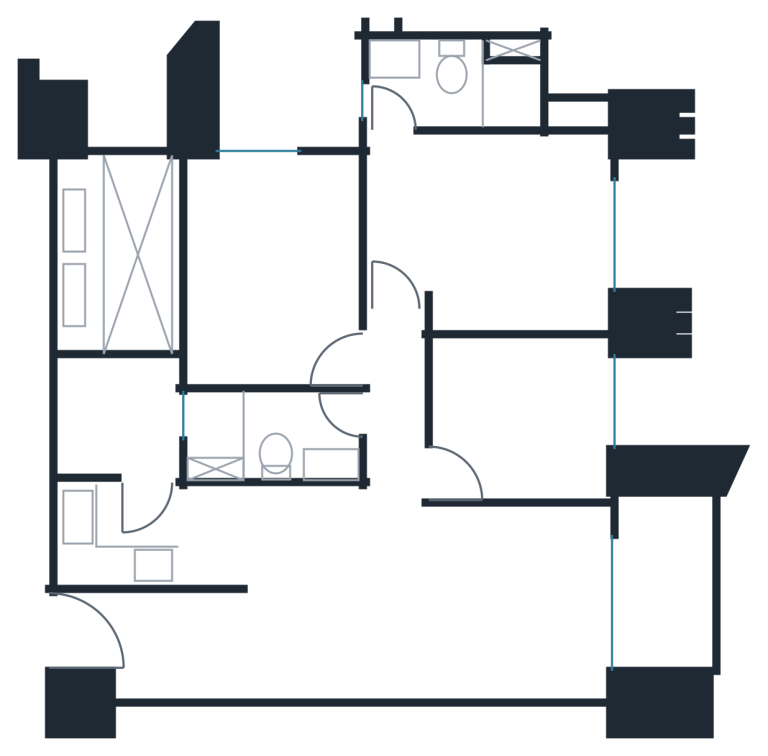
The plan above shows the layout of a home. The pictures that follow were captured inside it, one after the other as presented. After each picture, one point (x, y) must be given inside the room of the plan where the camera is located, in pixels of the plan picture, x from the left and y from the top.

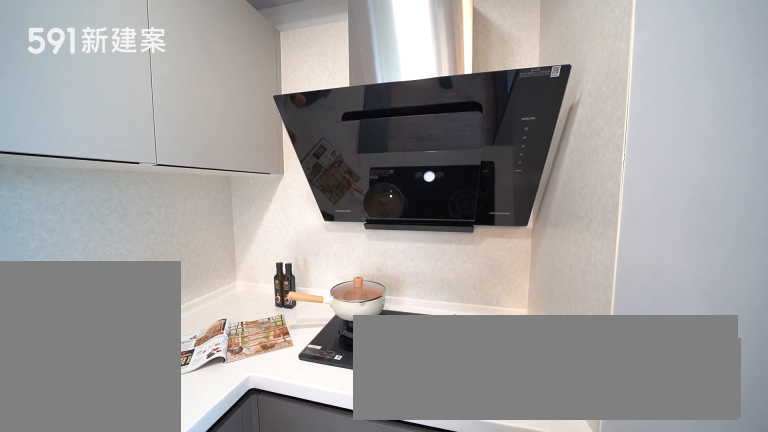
(154, 537)
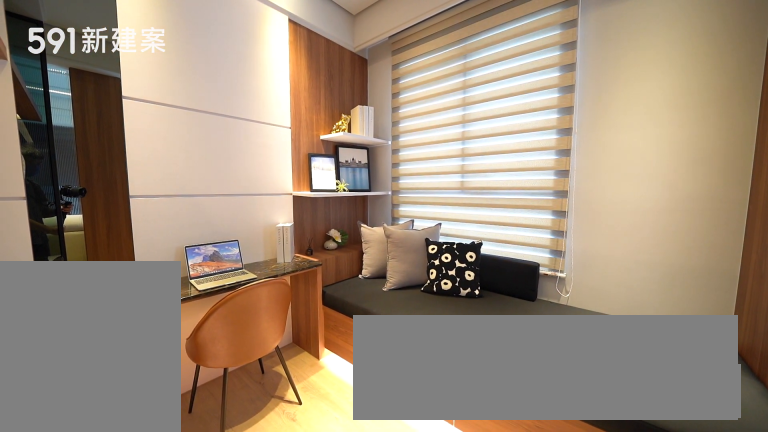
(523, 418)
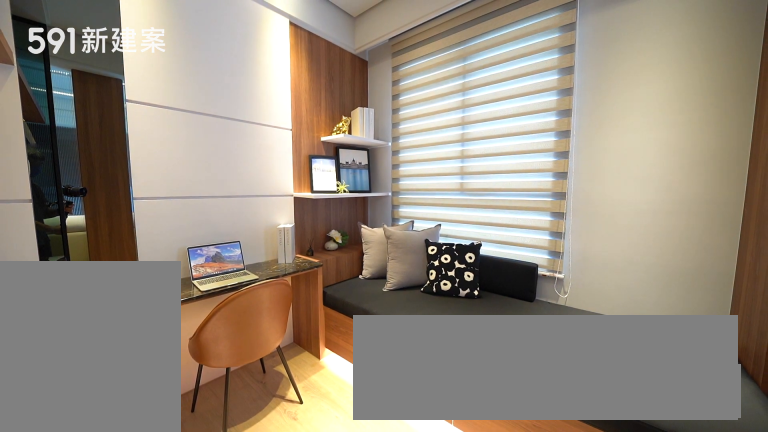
(523, 418)
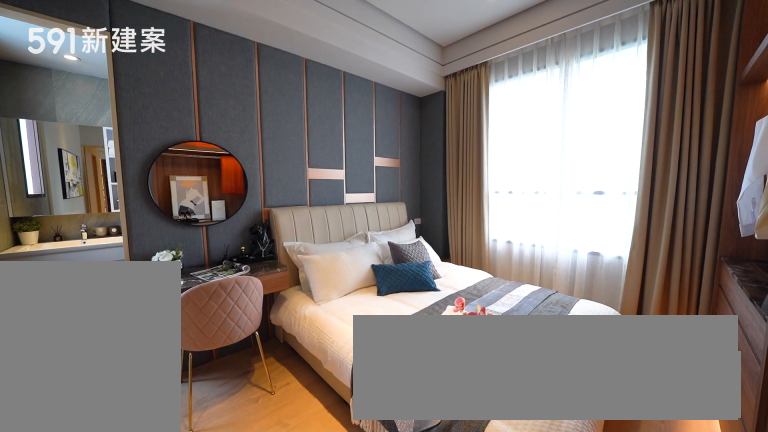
(494, 226)
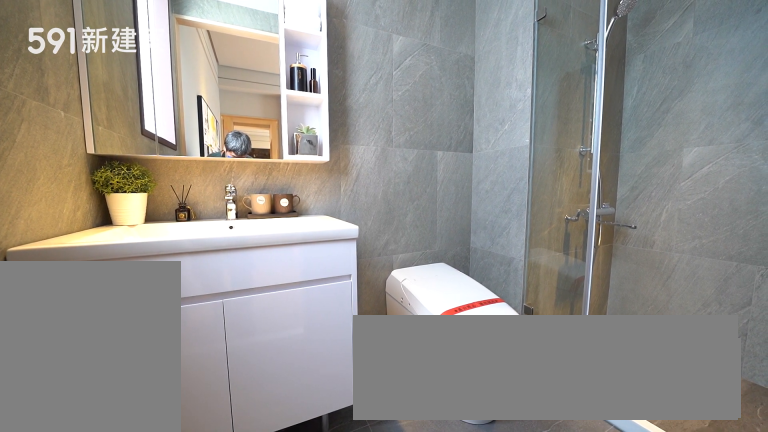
(454, 79)
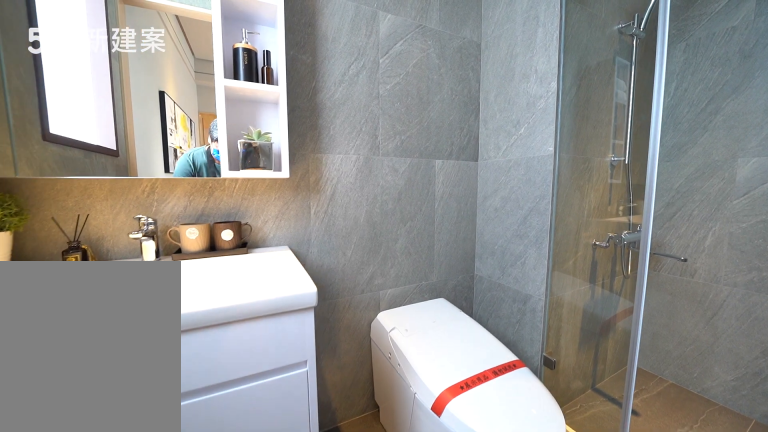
(454, 79)
